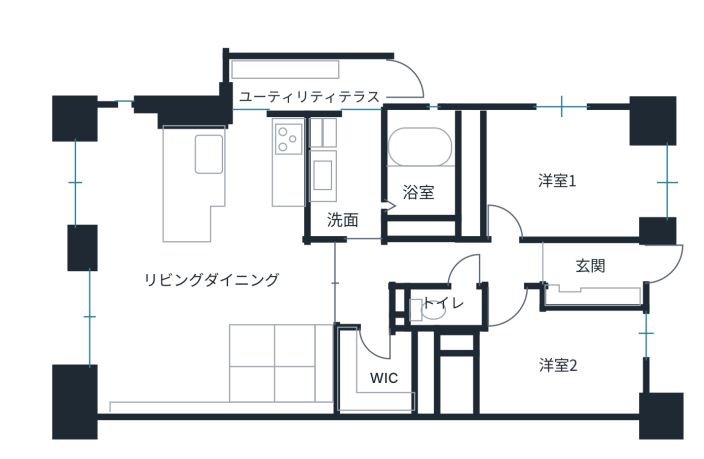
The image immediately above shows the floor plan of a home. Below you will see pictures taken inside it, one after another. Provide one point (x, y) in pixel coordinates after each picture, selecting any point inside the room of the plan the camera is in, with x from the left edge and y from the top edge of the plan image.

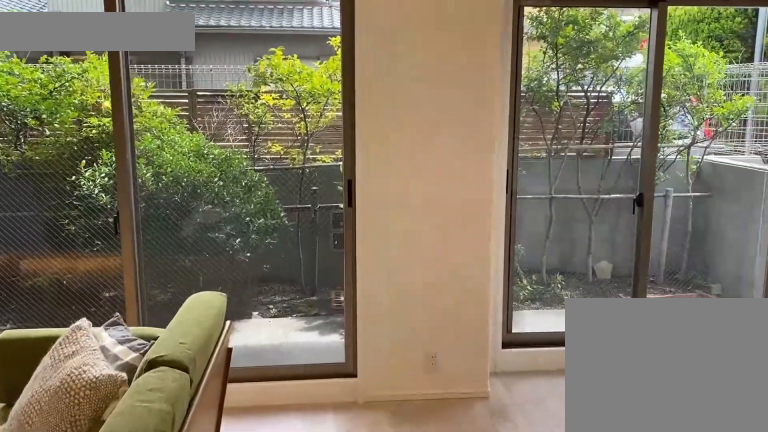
(151, 269)
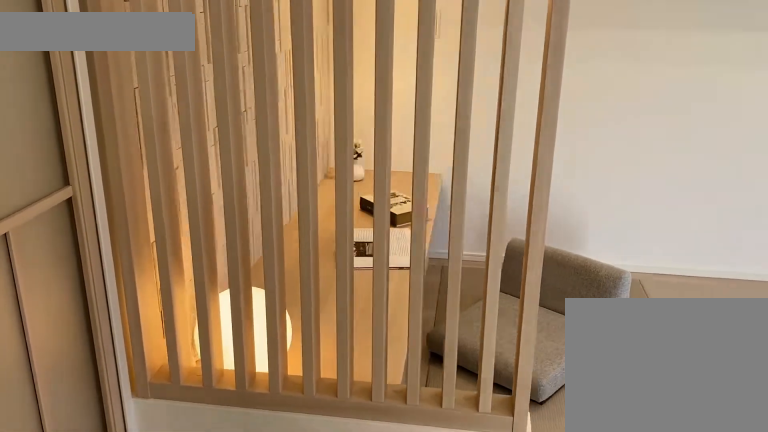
(280, 360)
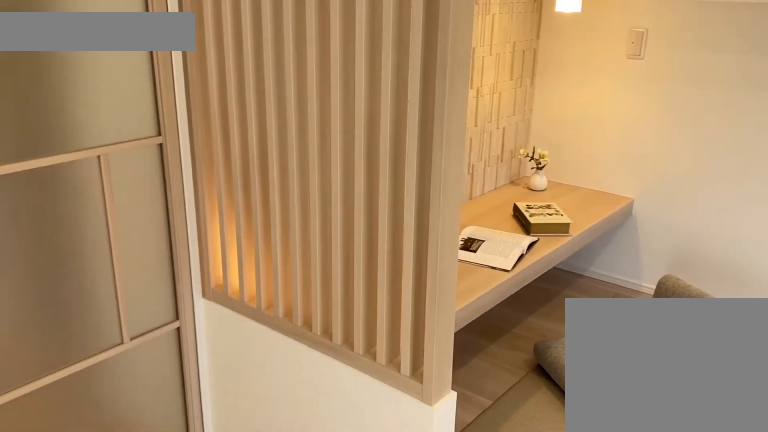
(280, 360)
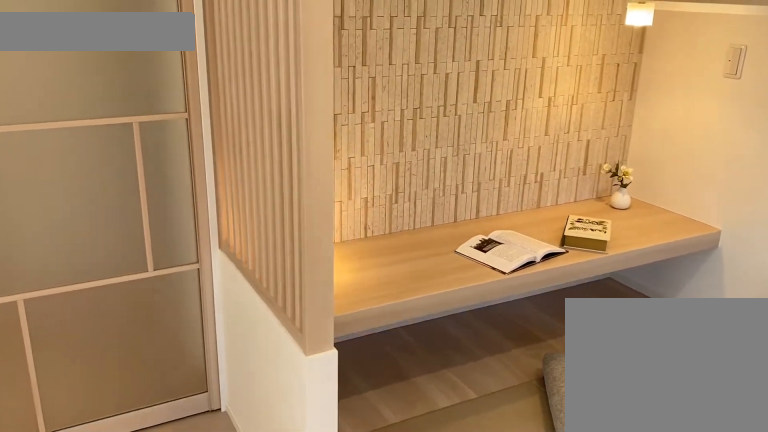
(280, 360)
